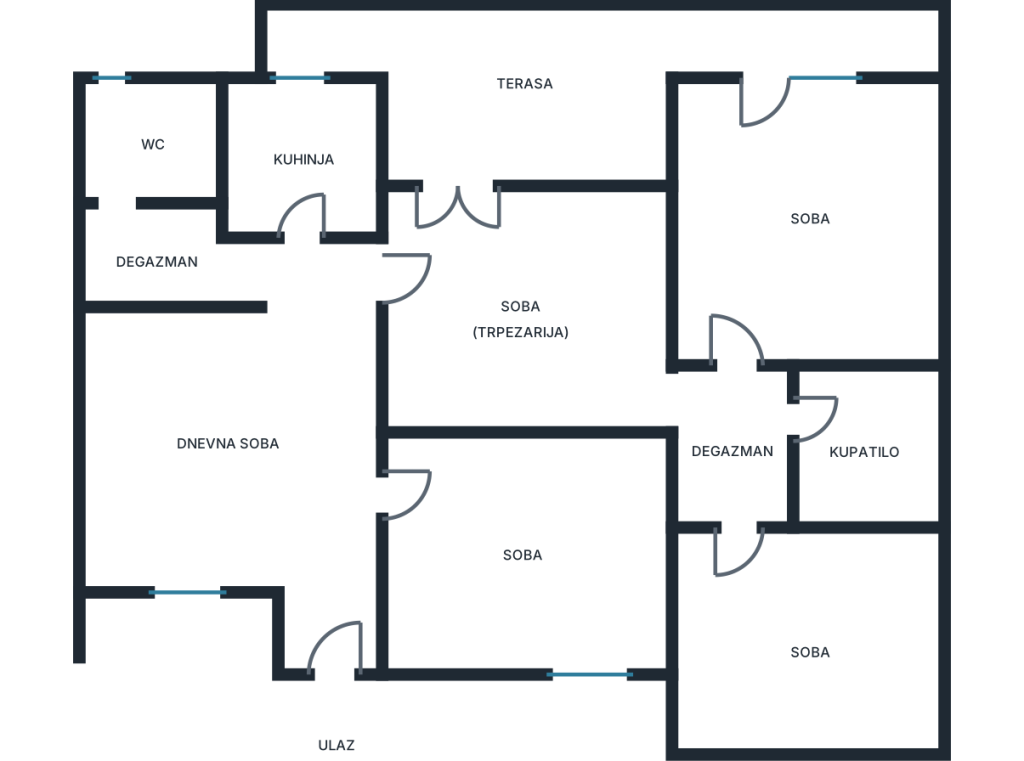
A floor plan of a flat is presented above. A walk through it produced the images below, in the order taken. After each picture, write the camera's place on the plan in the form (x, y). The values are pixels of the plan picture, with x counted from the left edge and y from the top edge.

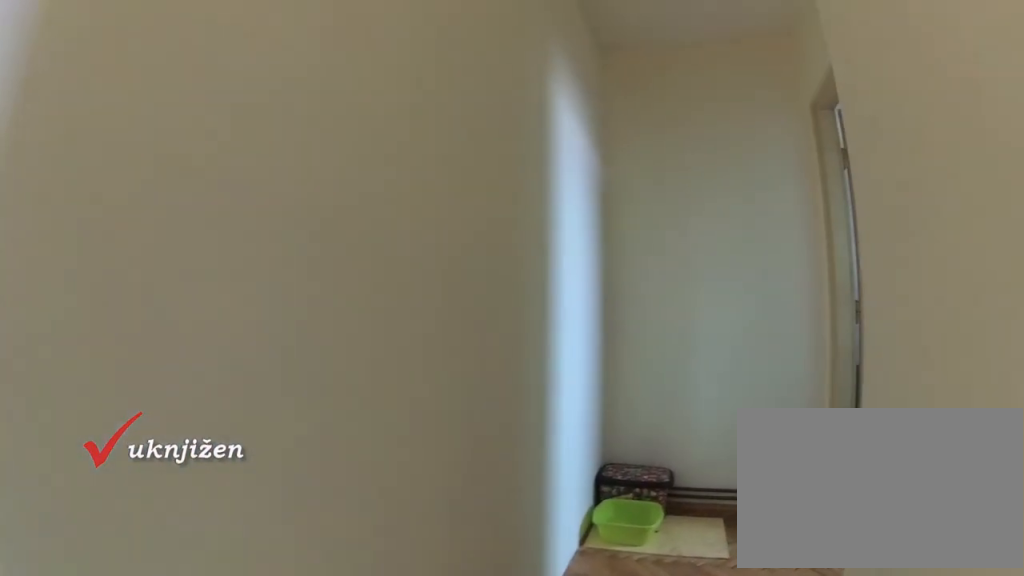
(304, 282)
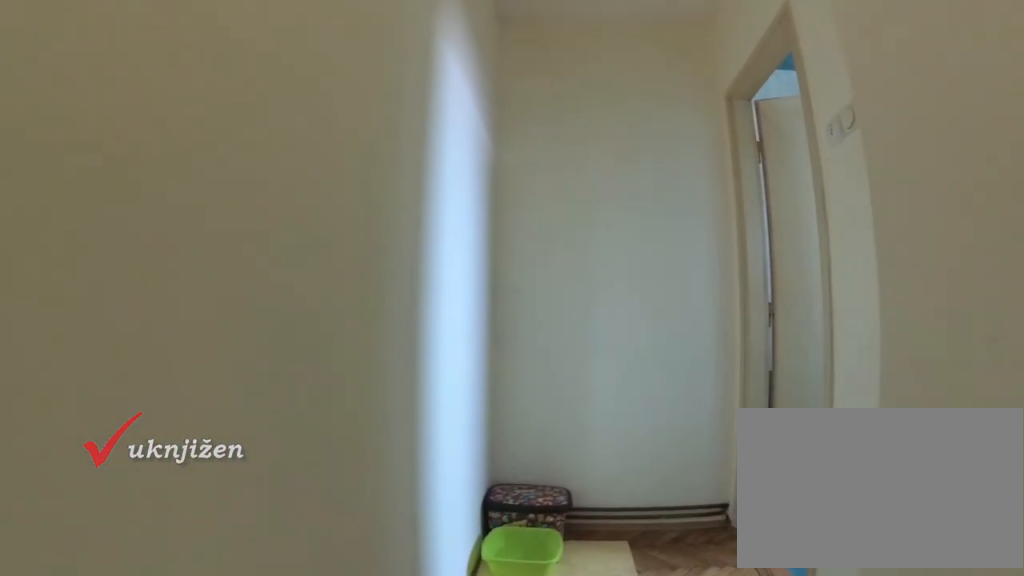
(276, 284)
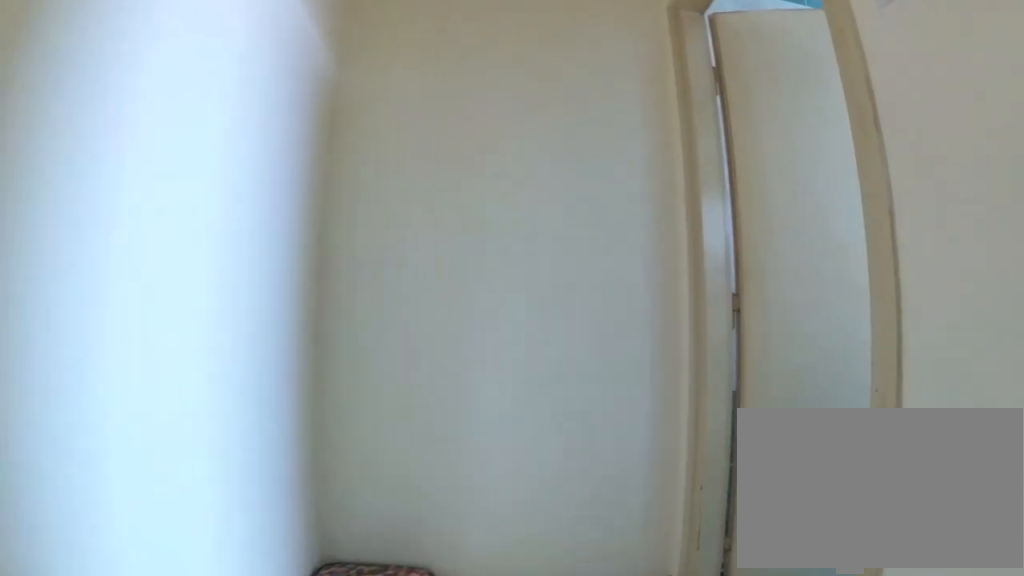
(231, 276)
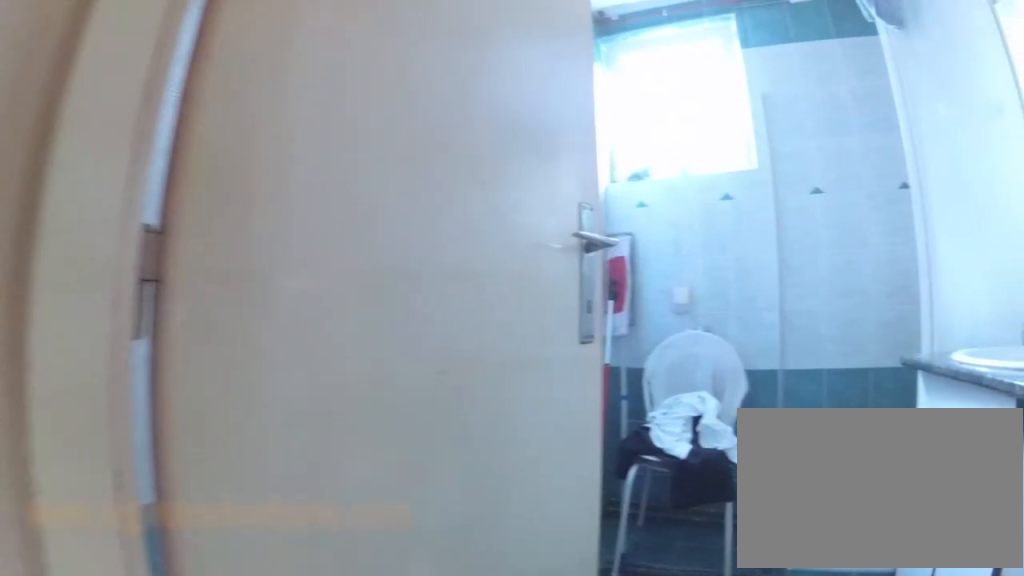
(163, 270)
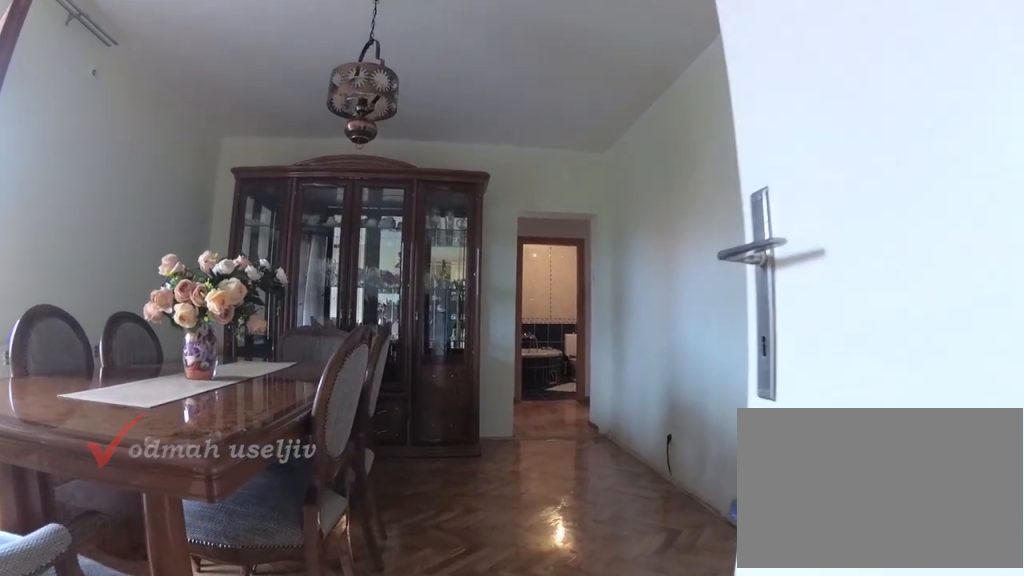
(367, 321)
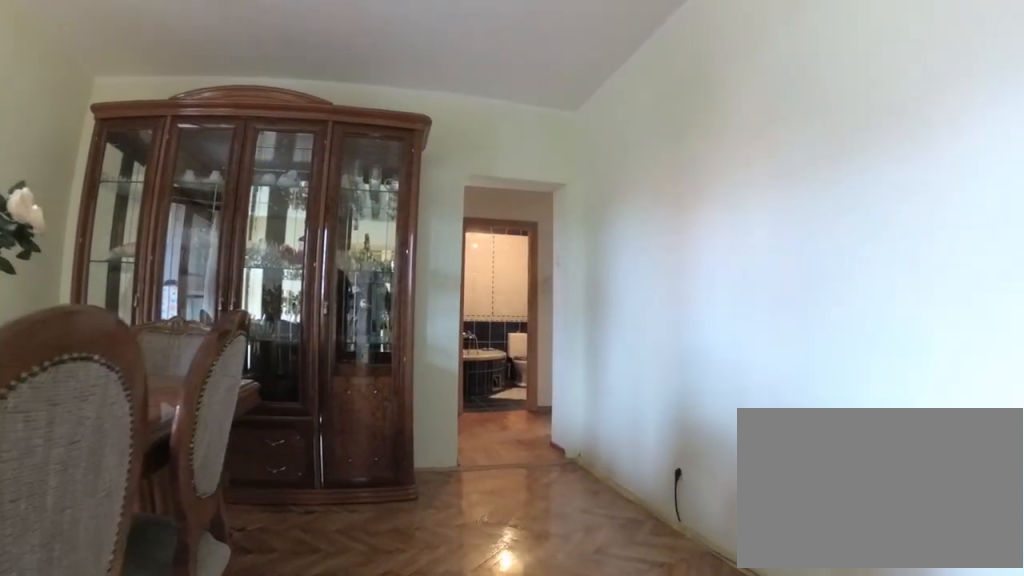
(415, 338)
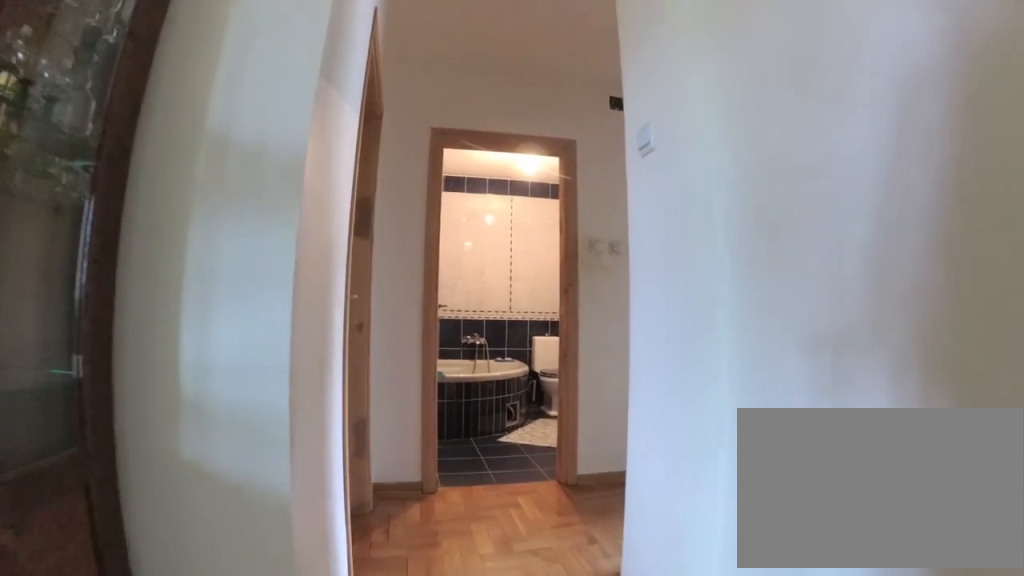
(551, 369)
